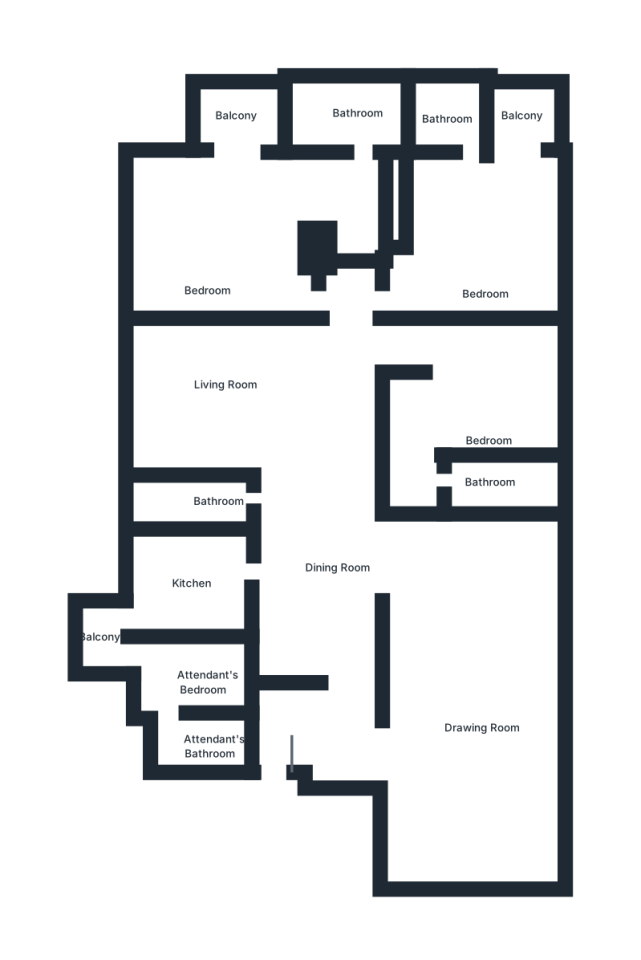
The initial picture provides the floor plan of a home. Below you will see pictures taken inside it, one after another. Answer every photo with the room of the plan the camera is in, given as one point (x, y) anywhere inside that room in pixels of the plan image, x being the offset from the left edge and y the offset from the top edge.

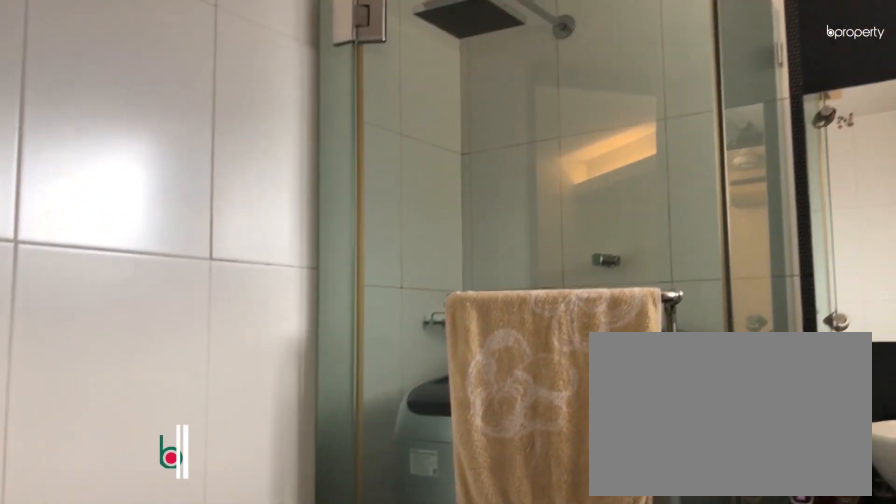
(456, 116)
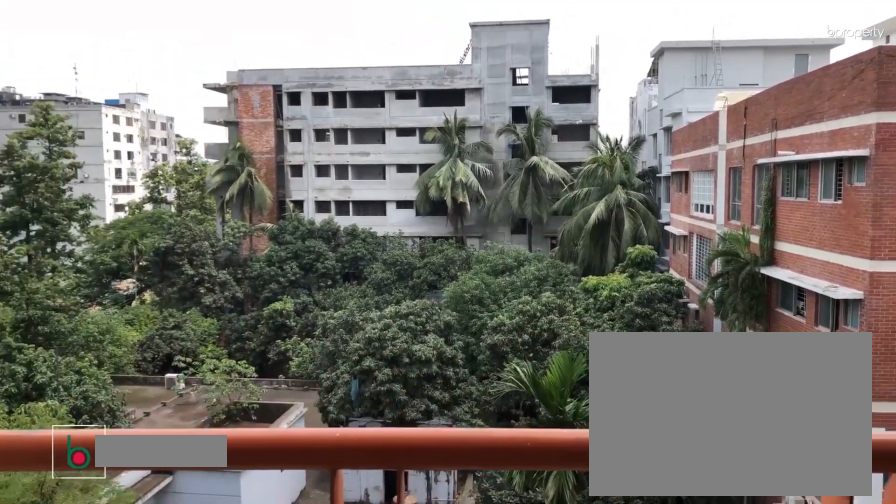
(524, 117)
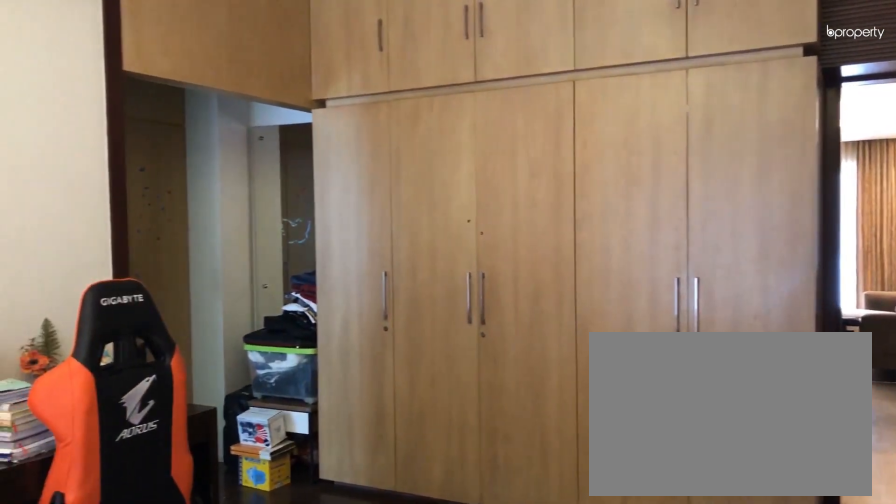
(481, 408)
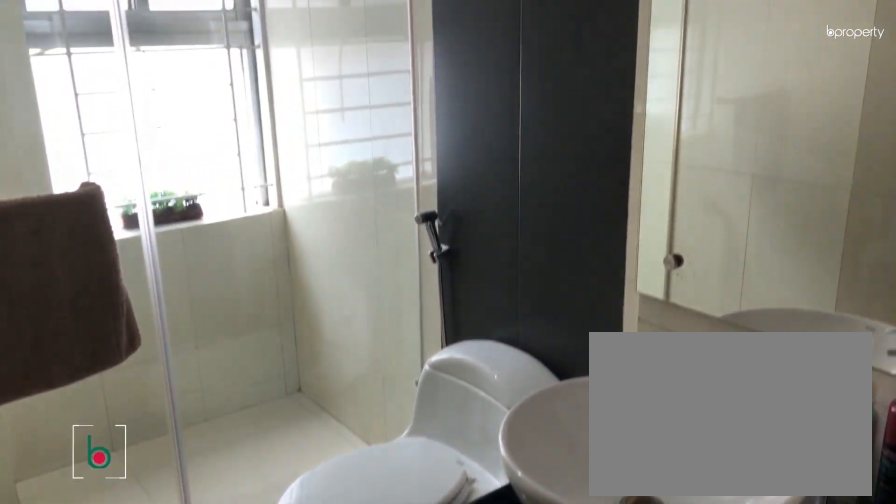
(511, 493)
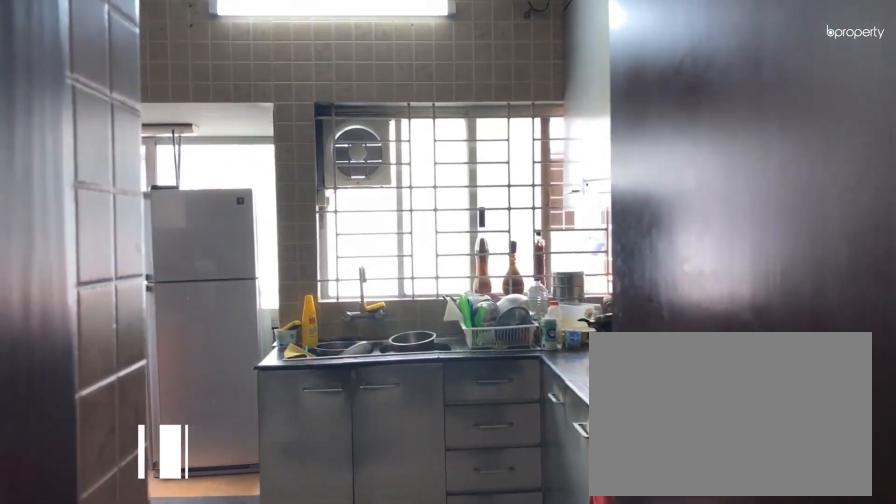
(172, 573)
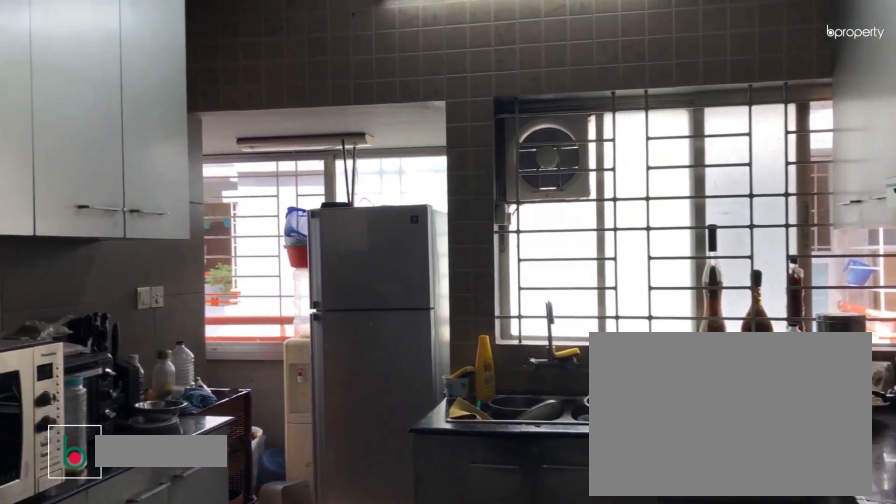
(172, 573)
